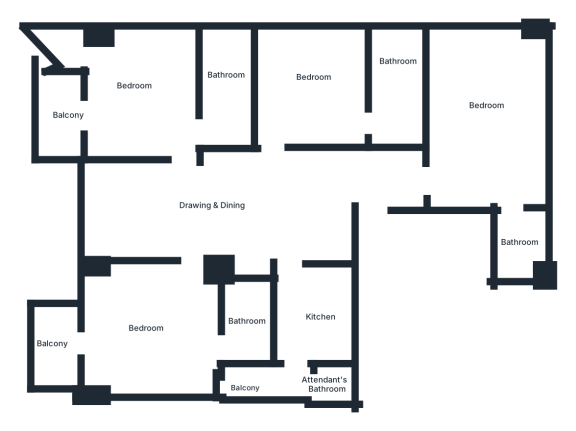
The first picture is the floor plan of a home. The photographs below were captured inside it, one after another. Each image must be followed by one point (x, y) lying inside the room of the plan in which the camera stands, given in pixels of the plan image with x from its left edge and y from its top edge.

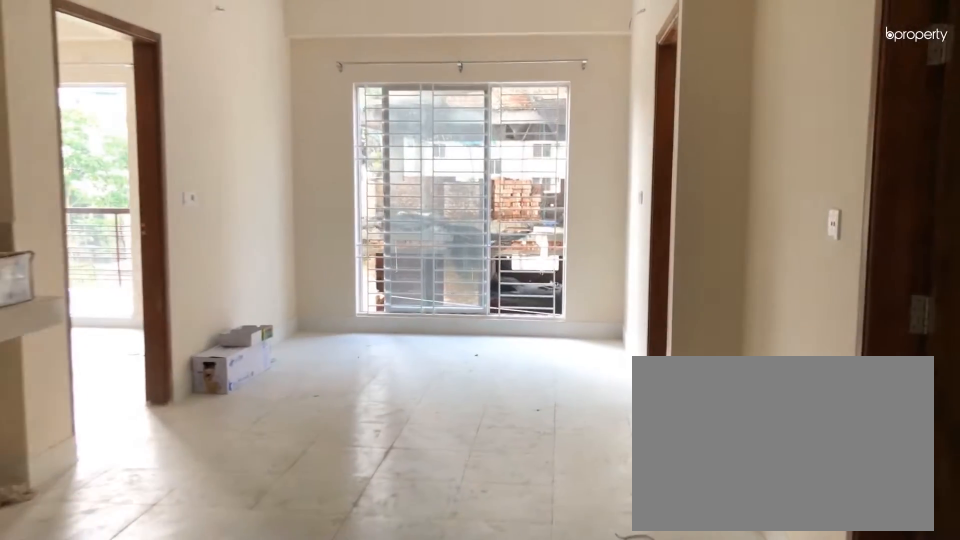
(328, 186)
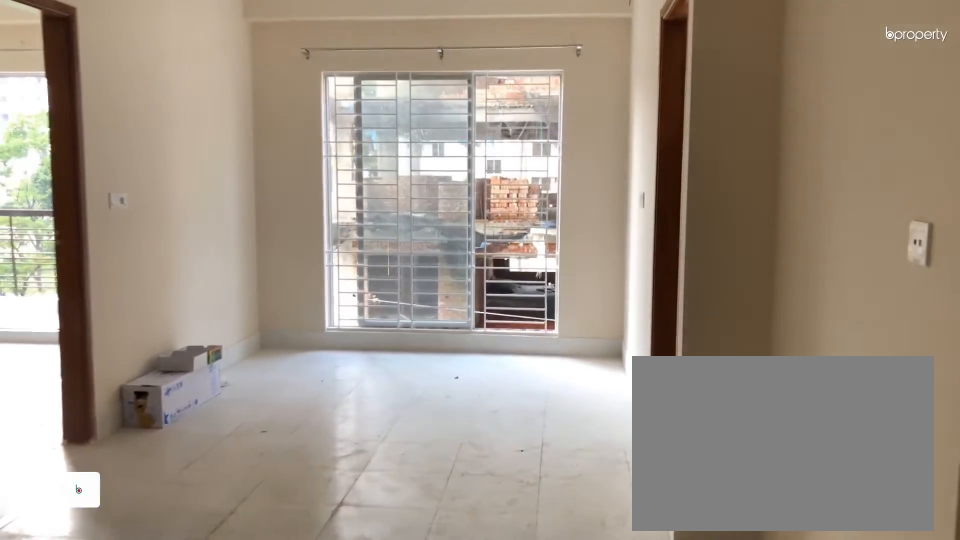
(328, 186)
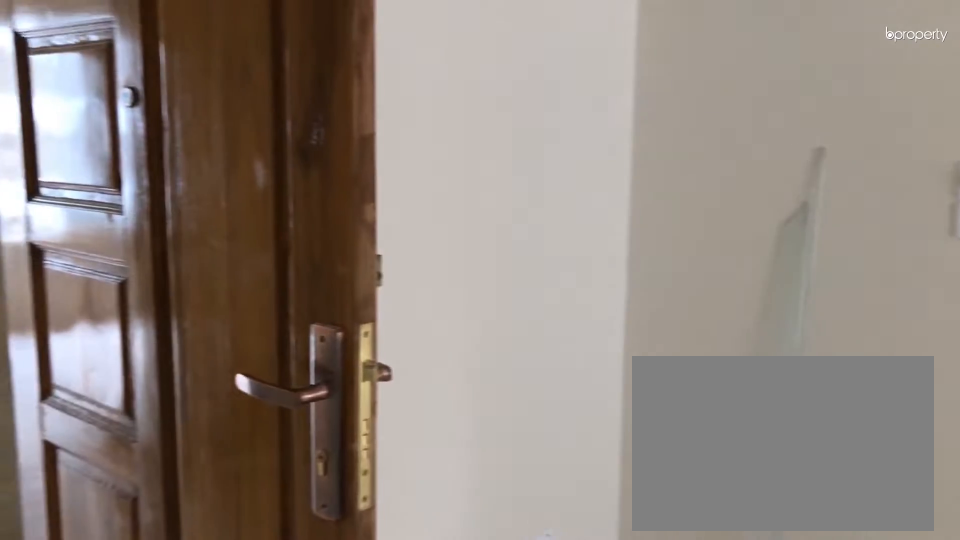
(223, 206)
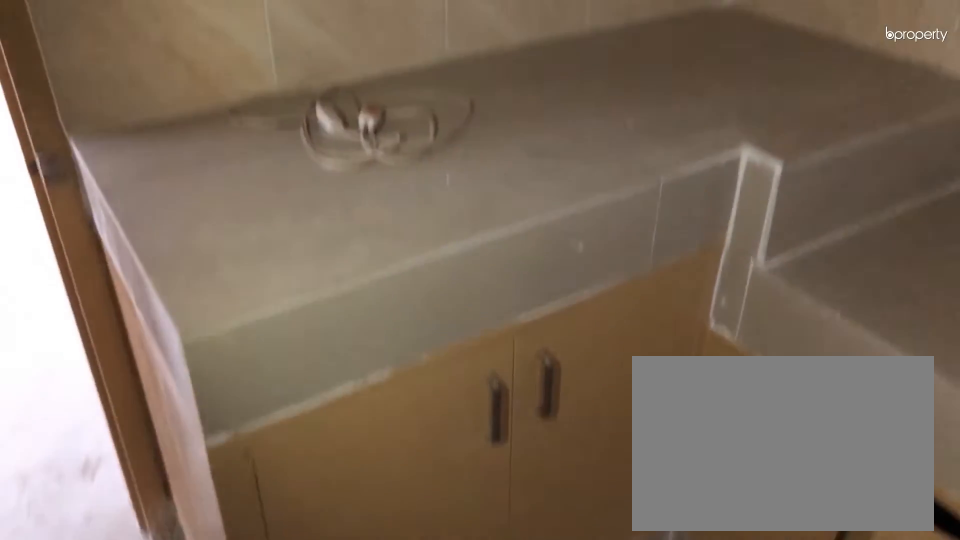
(313, 302)
